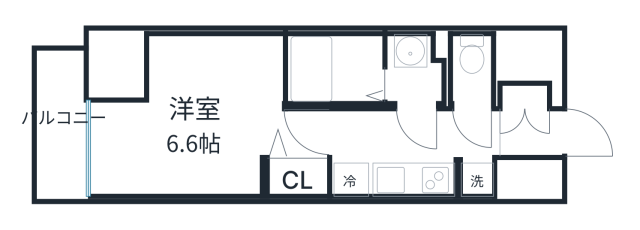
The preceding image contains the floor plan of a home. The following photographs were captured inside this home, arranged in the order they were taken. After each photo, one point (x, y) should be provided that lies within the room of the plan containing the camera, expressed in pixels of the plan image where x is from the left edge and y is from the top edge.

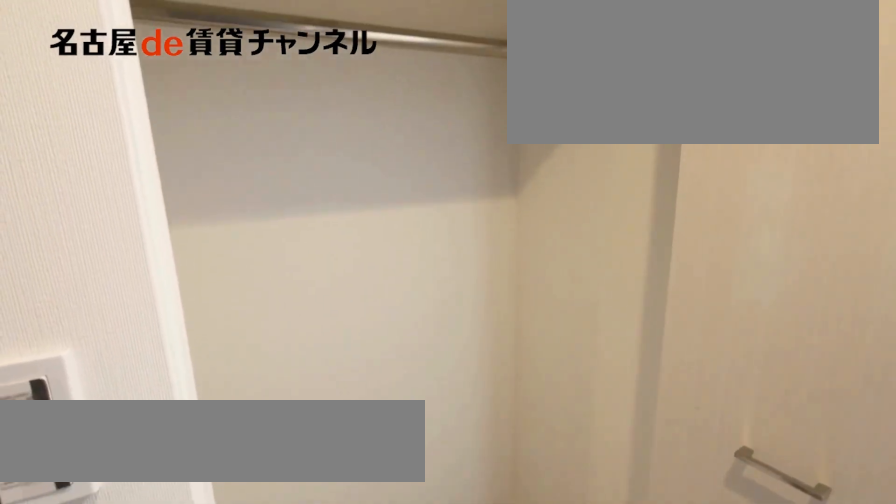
(295, 177)
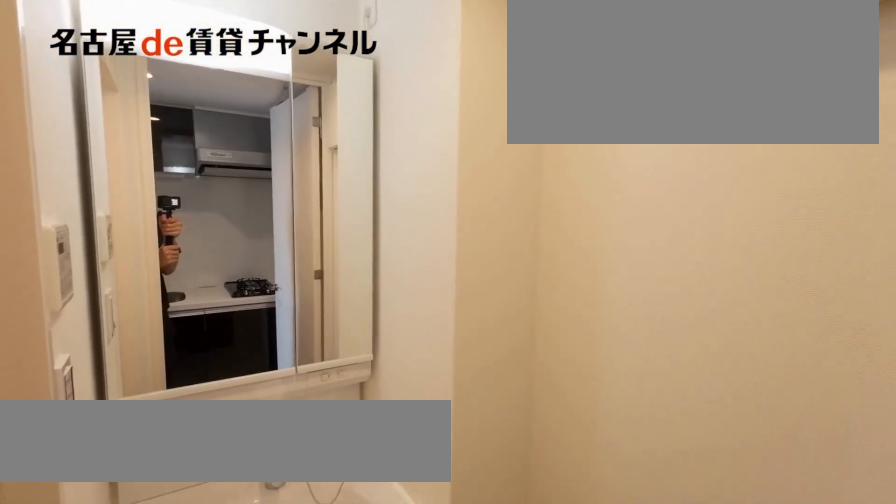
(416, 70)
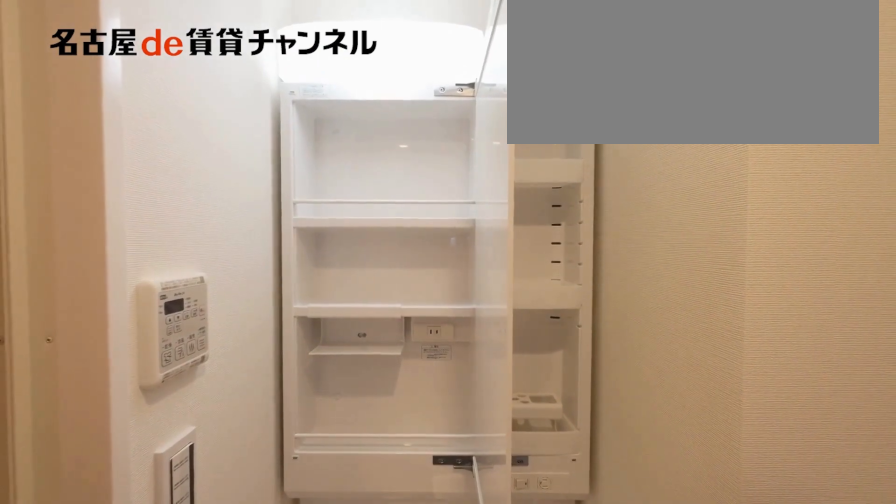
(416, 70)
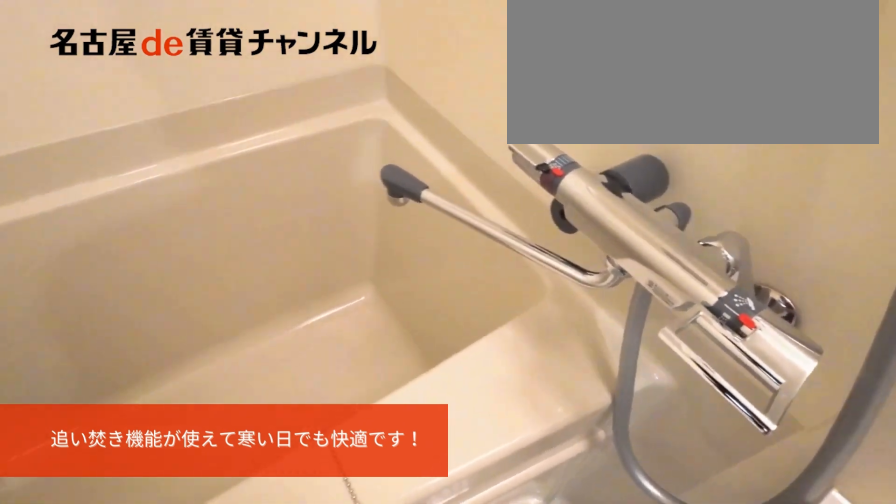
(335, 69)
